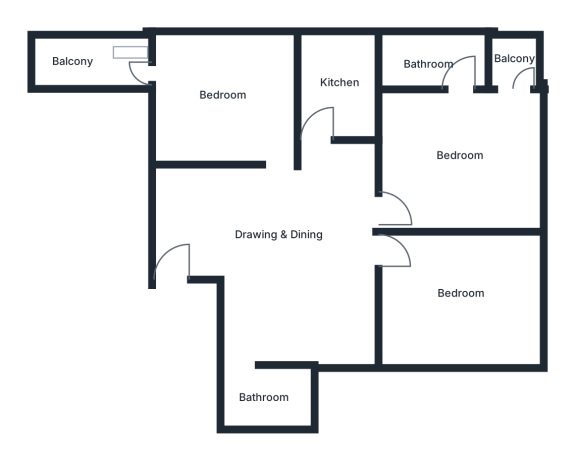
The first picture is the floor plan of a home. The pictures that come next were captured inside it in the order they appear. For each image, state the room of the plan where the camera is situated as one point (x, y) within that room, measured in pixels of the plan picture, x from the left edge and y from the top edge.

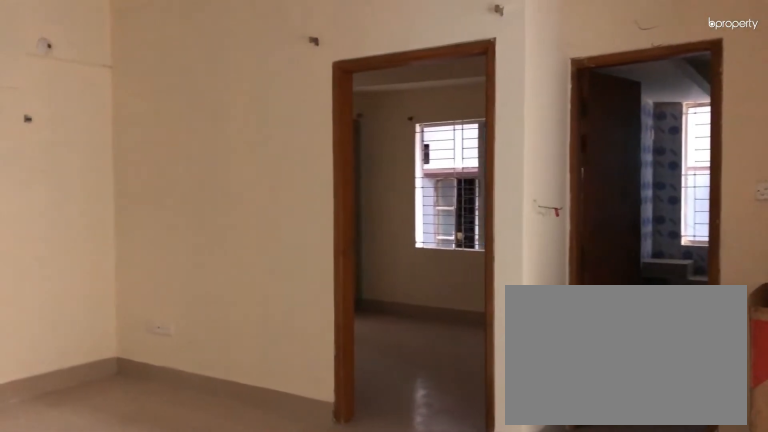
(277, 235)
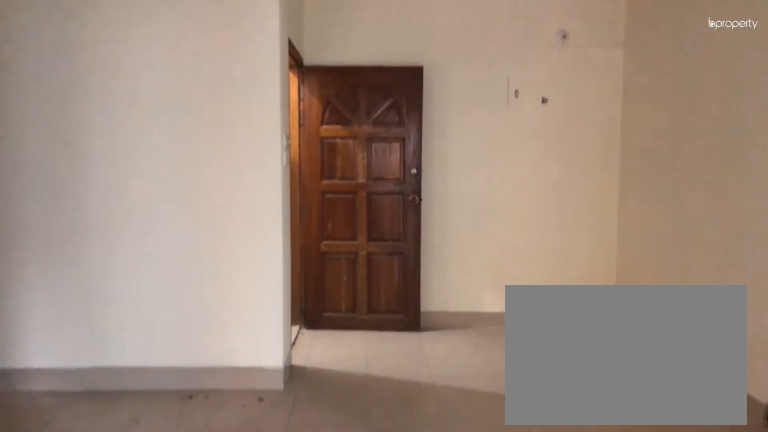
(277, 235)
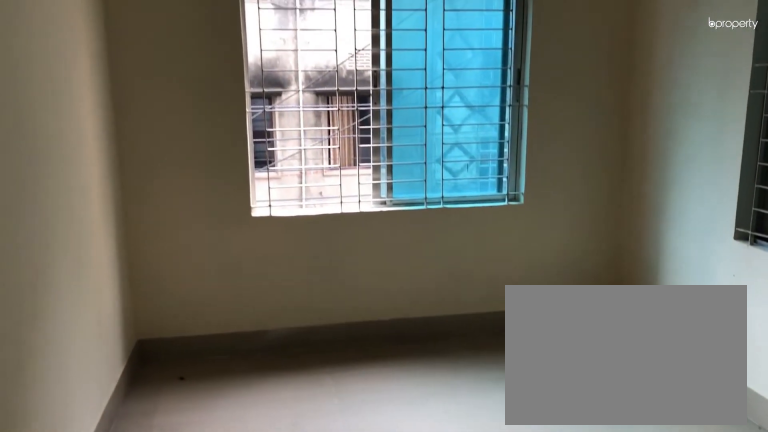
(462, 294)
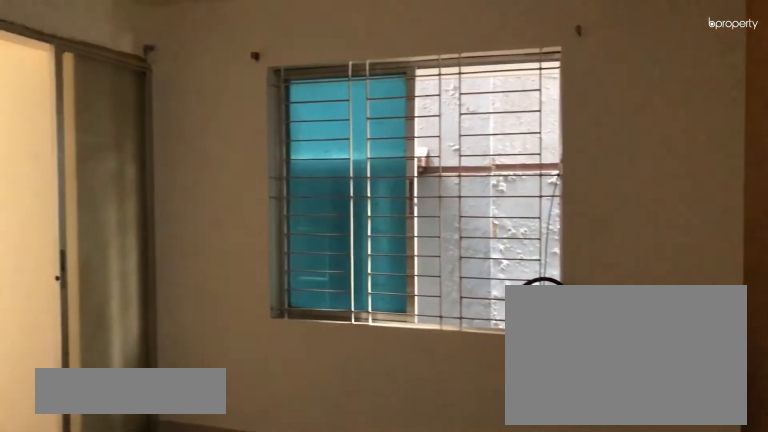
(221, 94)
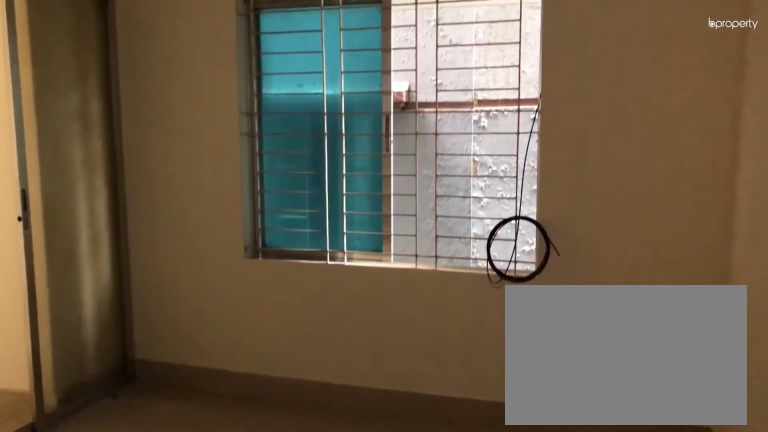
(221, 94)
